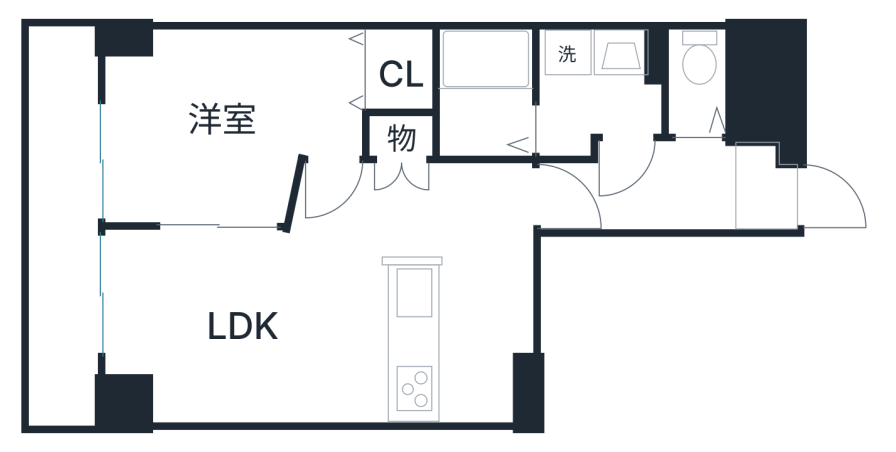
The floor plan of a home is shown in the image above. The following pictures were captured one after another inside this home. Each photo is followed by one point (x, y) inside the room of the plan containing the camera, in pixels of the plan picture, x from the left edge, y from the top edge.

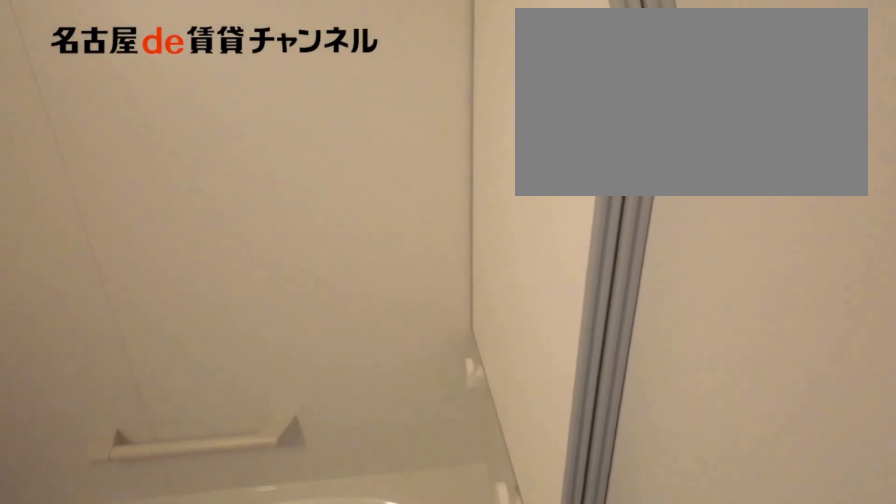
(482, 96)
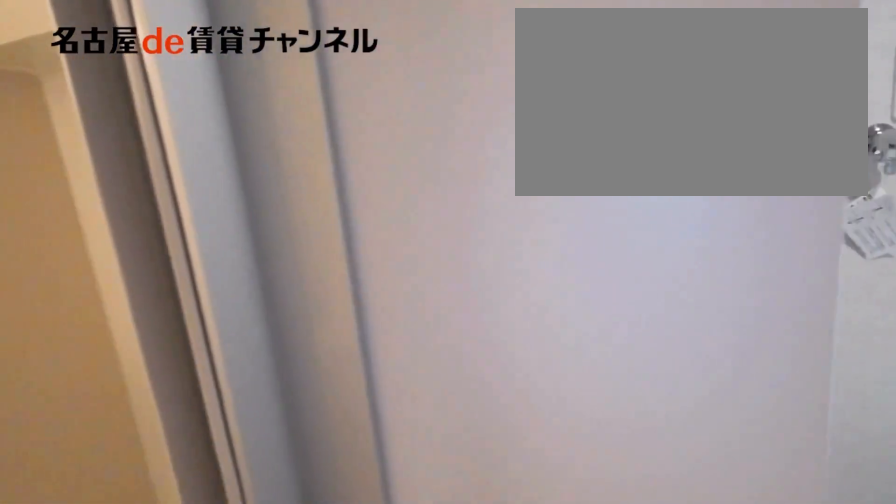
(482, 96)
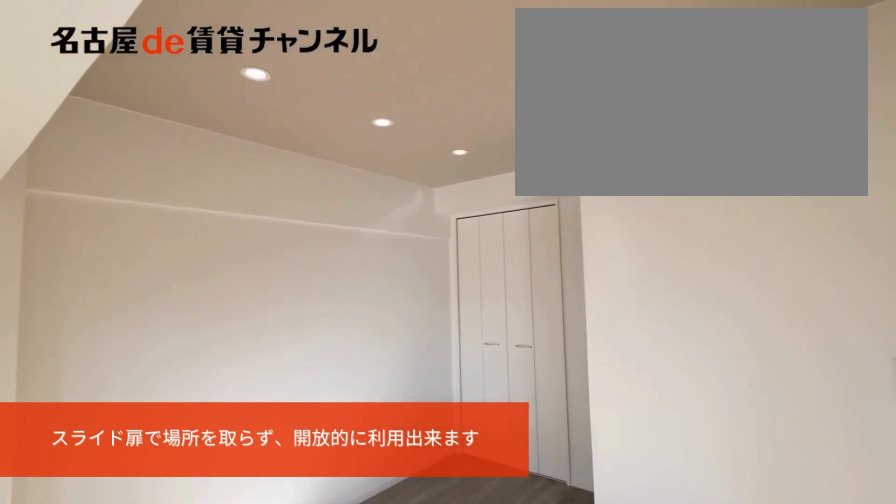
(223, 119)
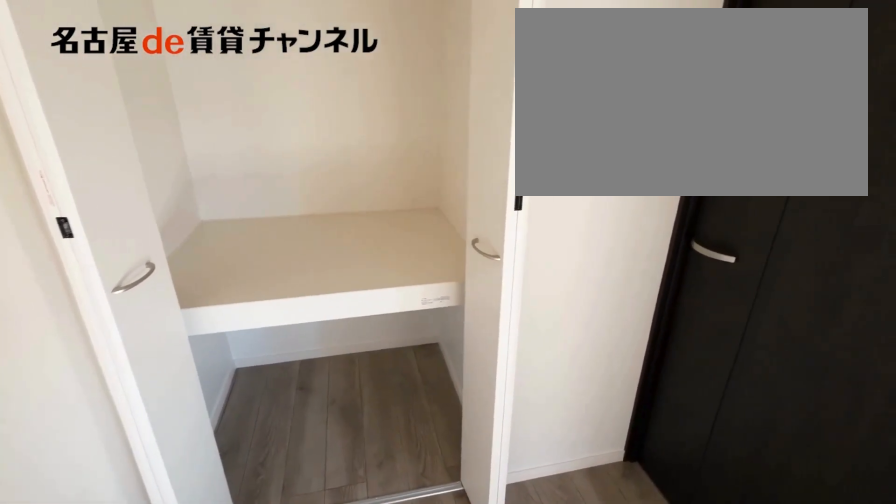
(406, 74)
